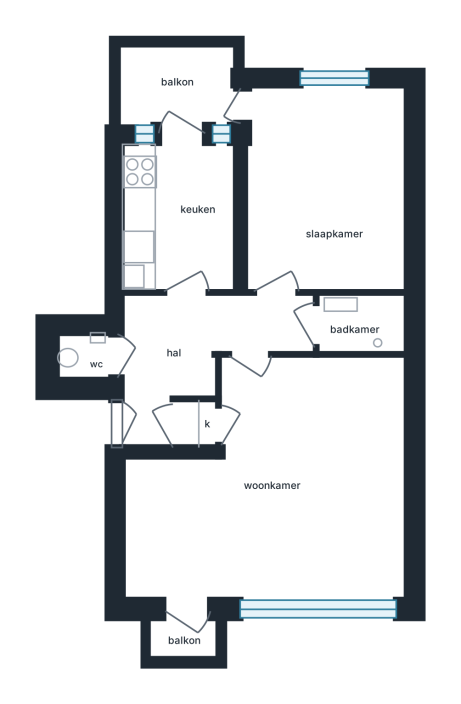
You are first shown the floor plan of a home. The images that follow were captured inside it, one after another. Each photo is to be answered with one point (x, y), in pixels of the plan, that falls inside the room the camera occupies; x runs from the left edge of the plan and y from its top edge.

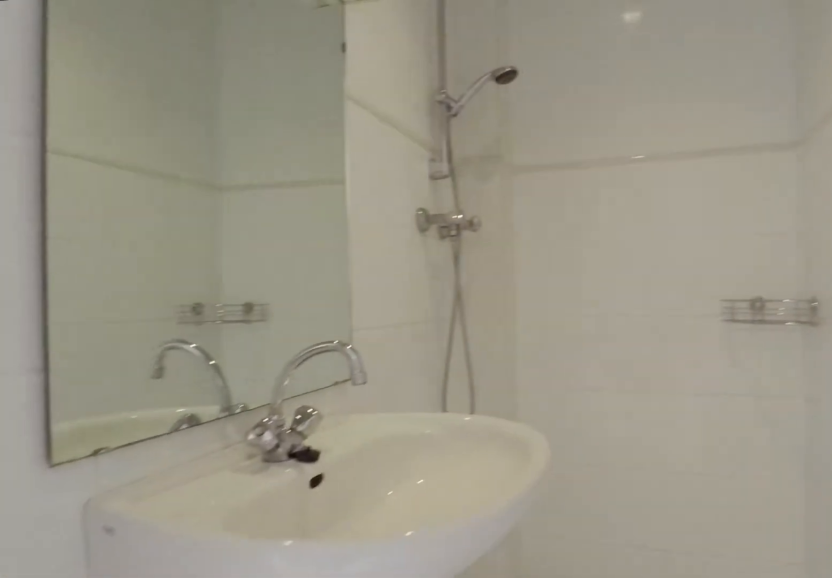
(363, 324)
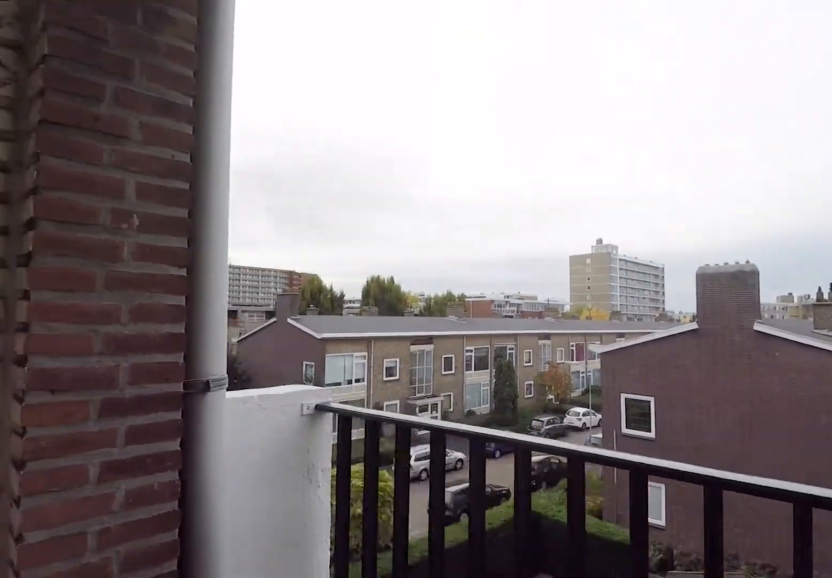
(179, 88)
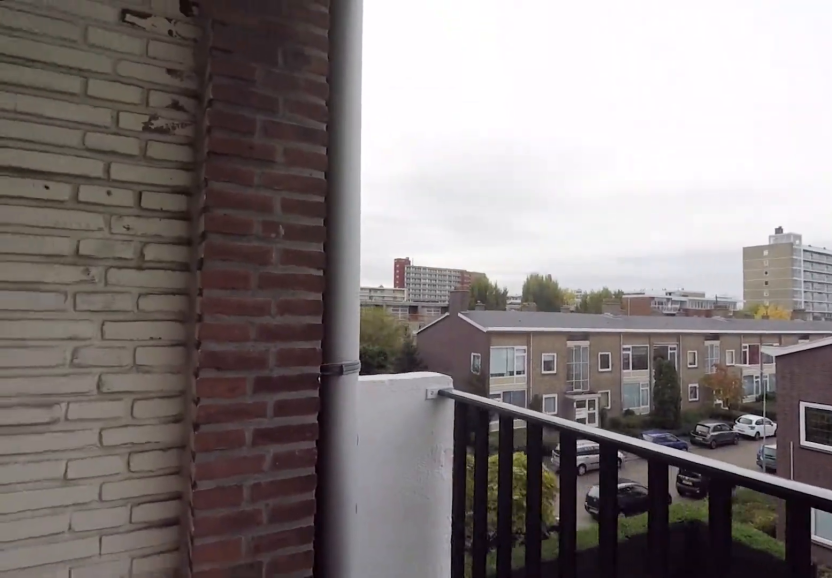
(179, 88)
